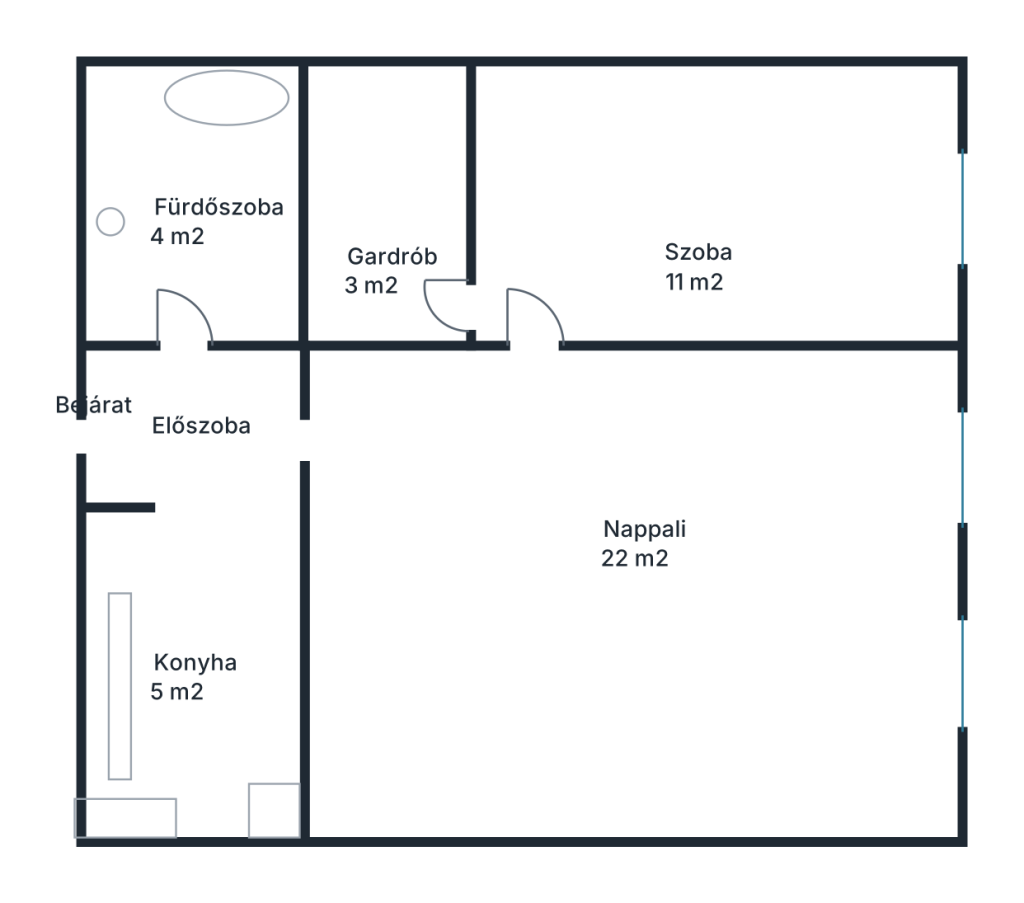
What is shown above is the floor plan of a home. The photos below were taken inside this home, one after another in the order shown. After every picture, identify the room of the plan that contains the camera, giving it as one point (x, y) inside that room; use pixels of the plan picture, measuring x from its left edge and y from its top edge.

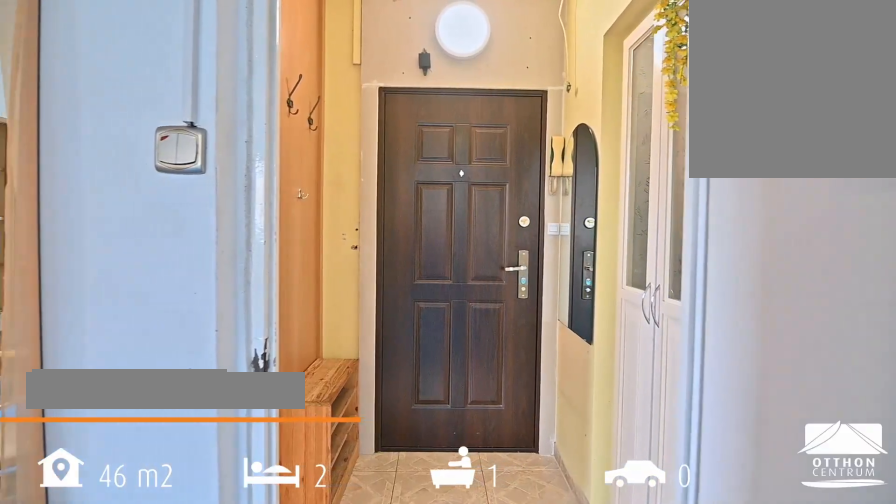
(193, 431)
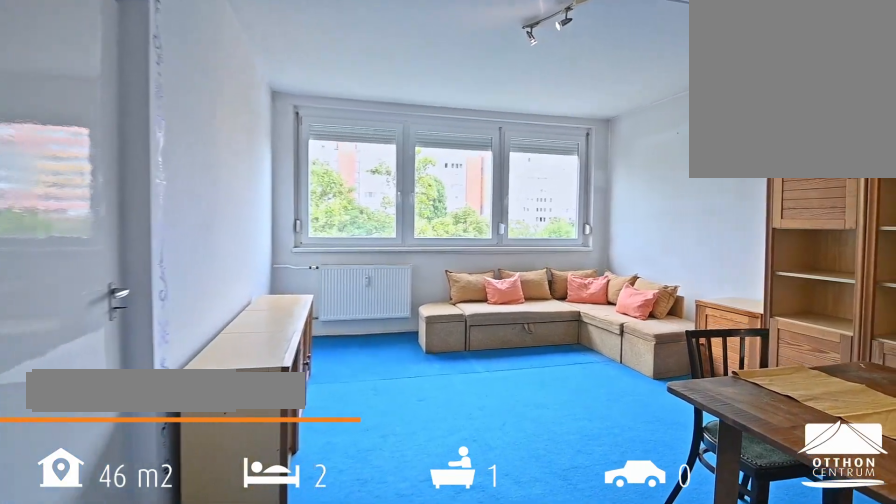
(650, 467)
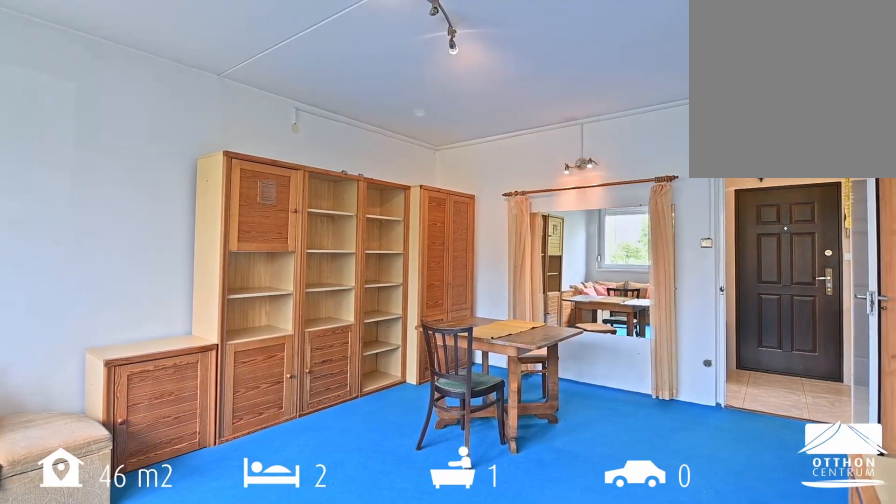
(651, 467)
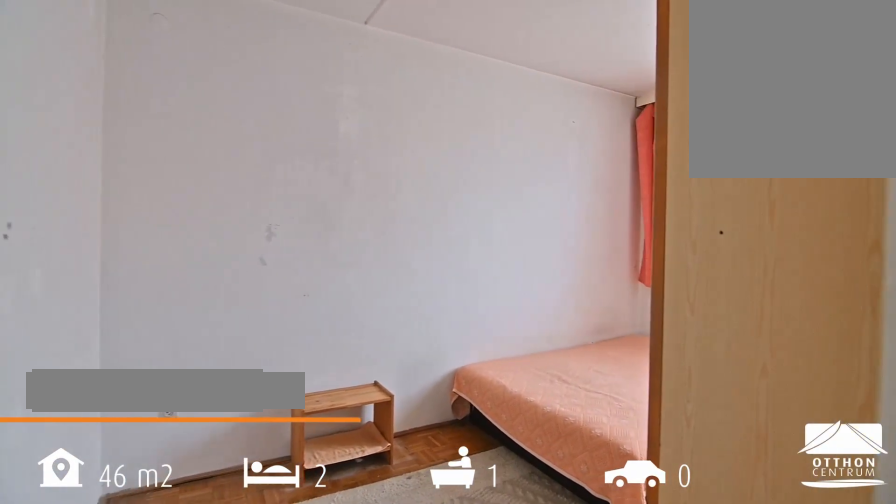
(561, 189)
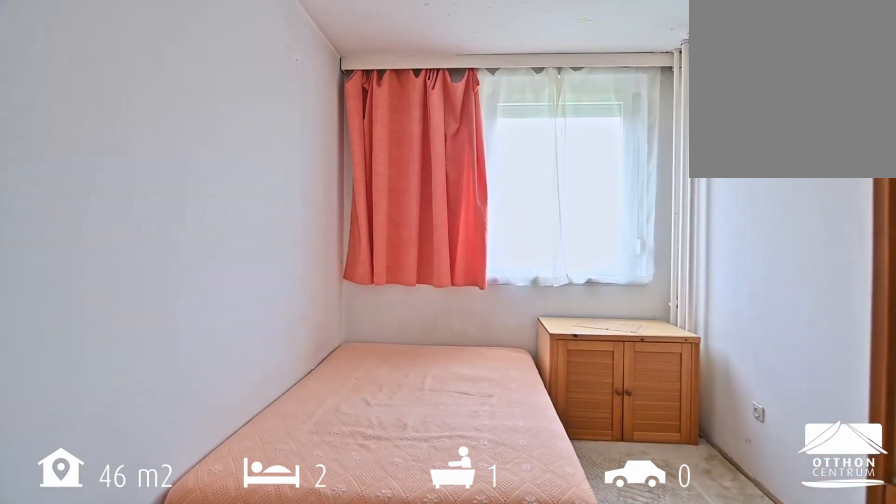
(561, 189)
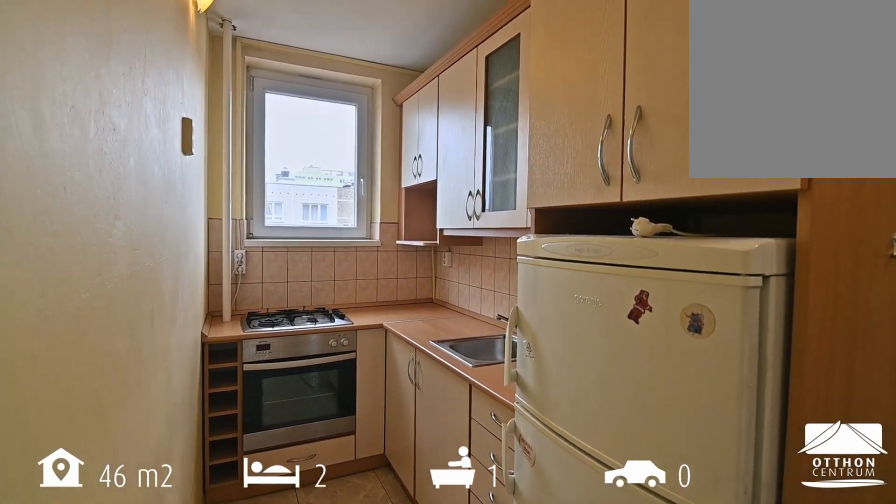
(193, 583)
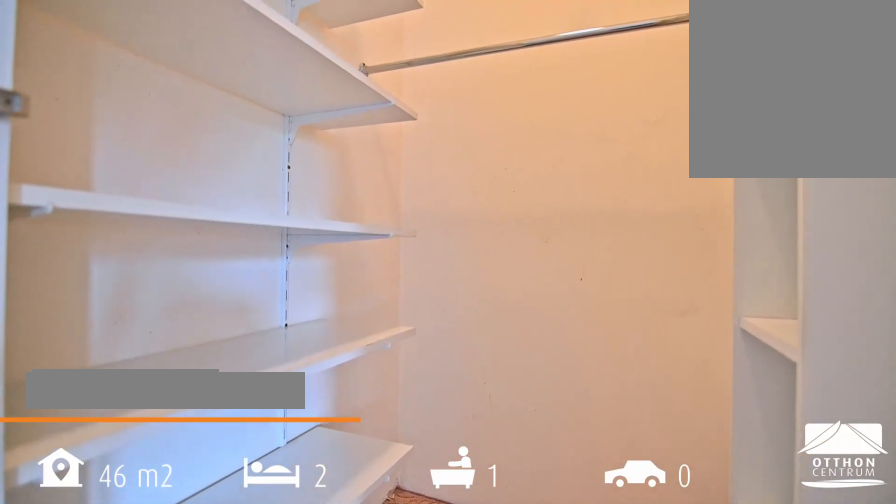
(381, 206)
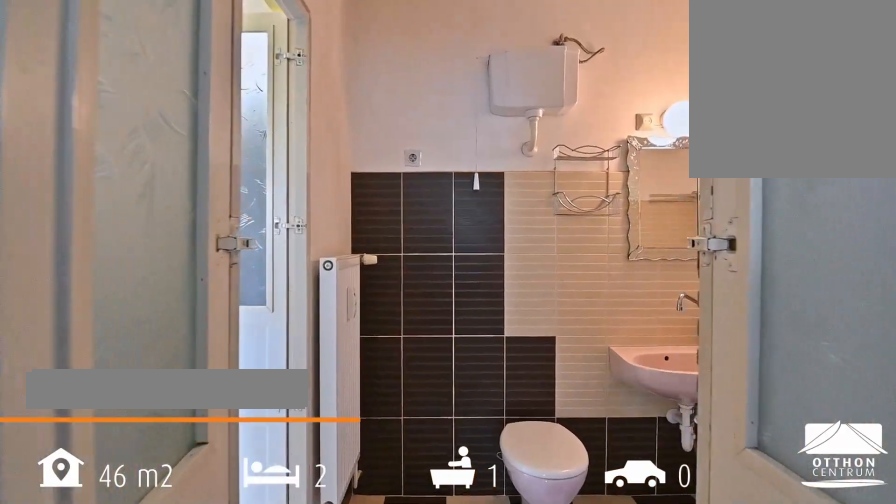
(197, 196)
